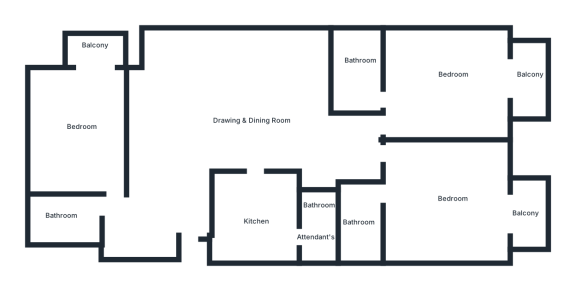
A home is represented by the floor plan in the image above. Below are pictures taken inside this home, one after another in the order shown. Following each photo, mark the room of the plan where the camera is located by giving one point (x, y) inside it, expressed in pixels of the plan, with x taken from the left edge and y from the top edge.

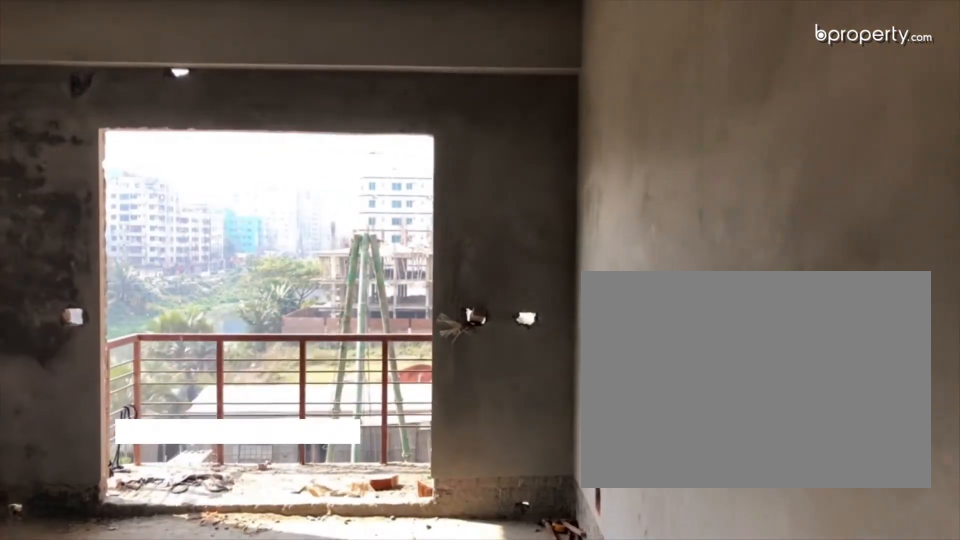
(421, 115)
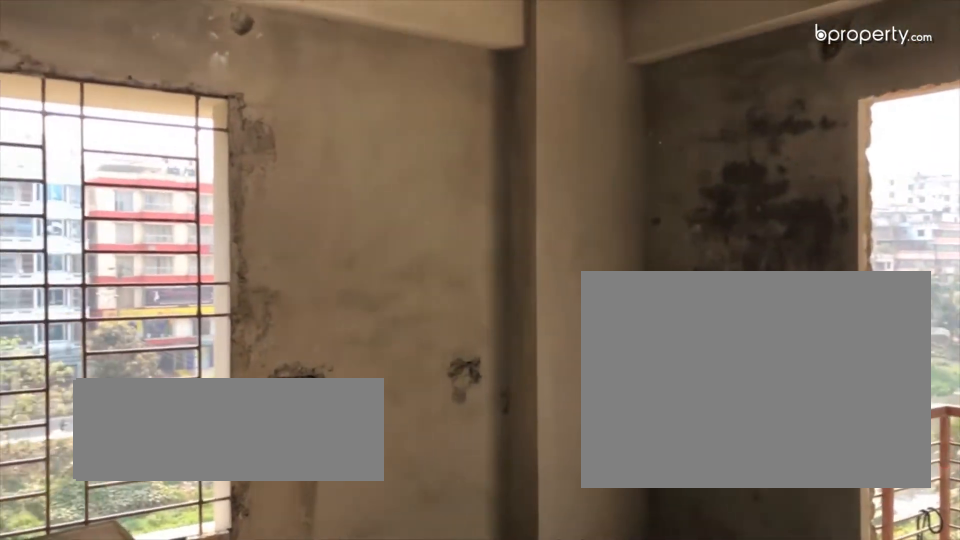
(449, 85)
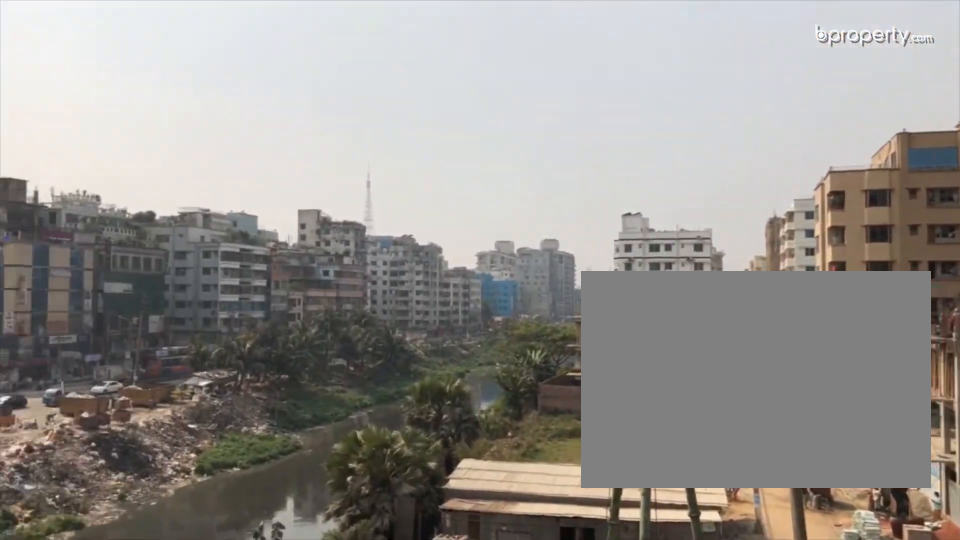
(529, 81)
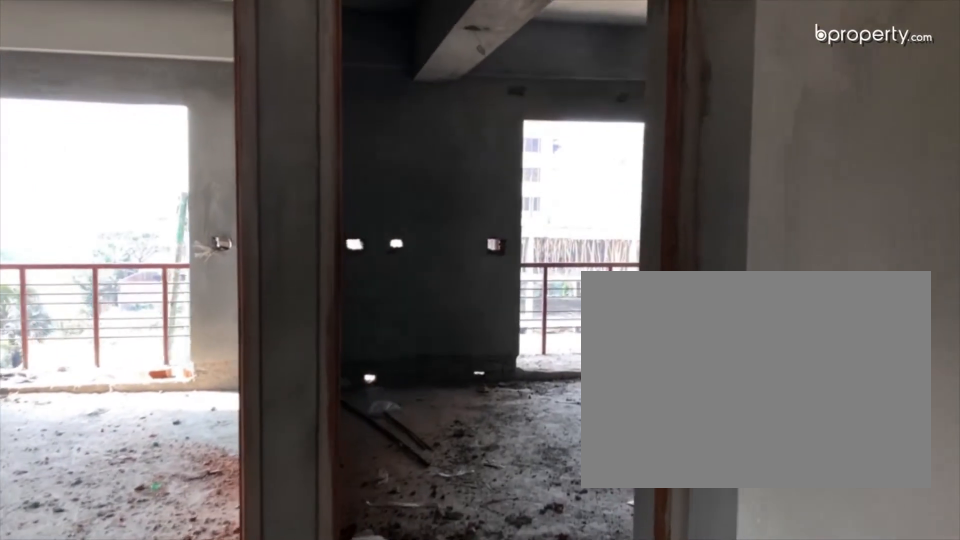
(387, 156)
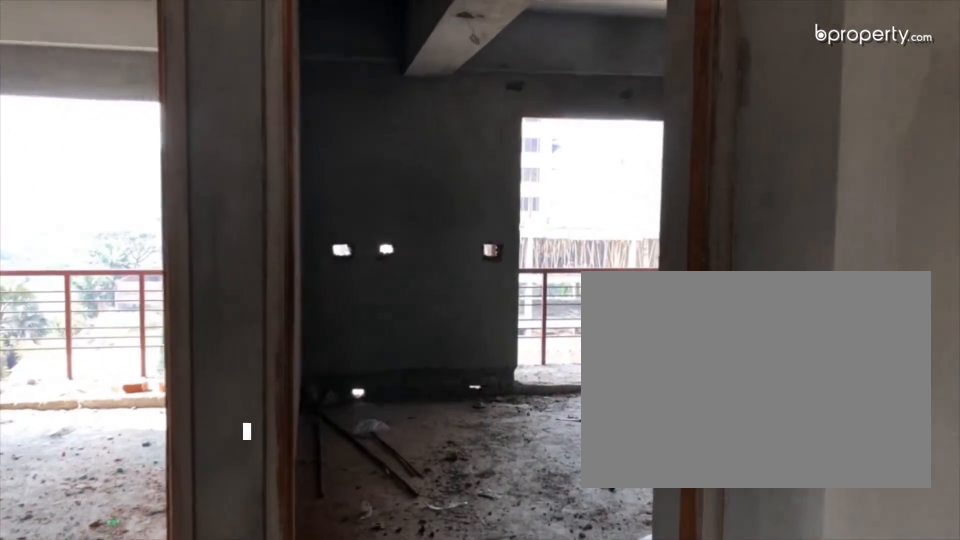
(387, 156)
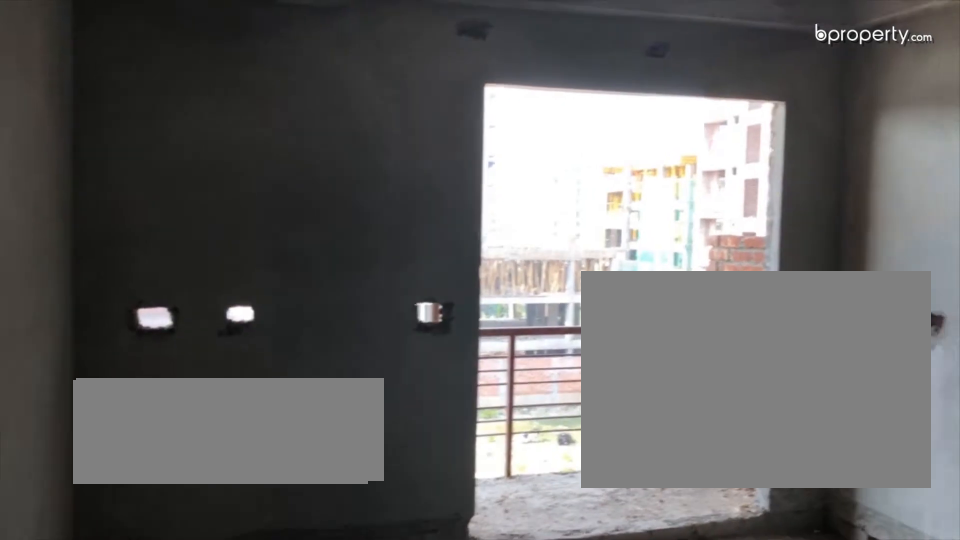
(441, 188)
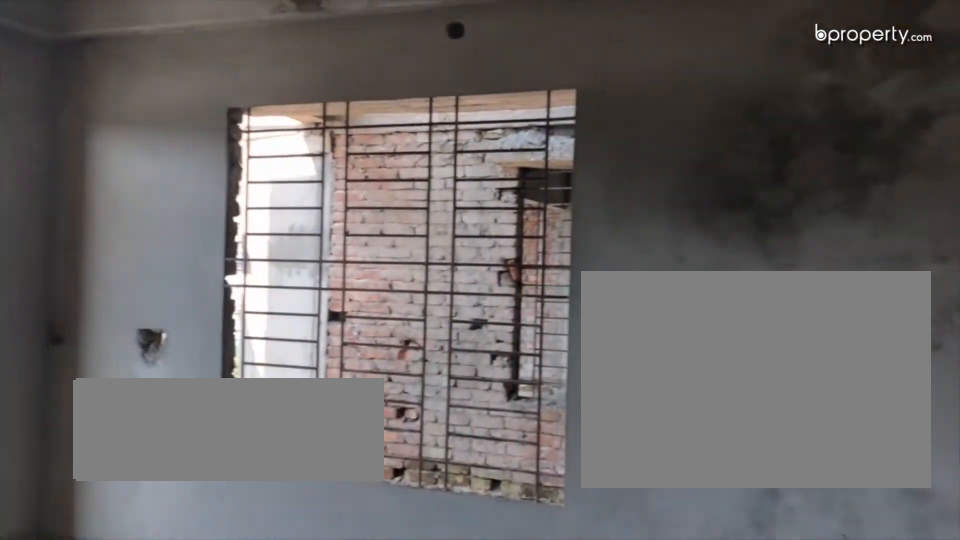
(441, 188)
